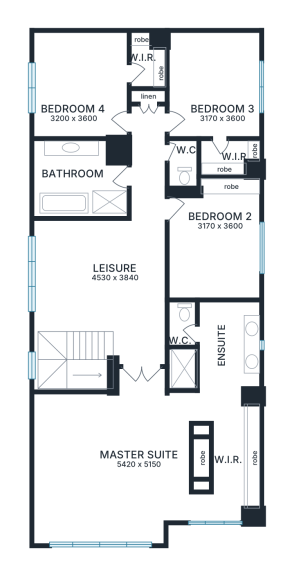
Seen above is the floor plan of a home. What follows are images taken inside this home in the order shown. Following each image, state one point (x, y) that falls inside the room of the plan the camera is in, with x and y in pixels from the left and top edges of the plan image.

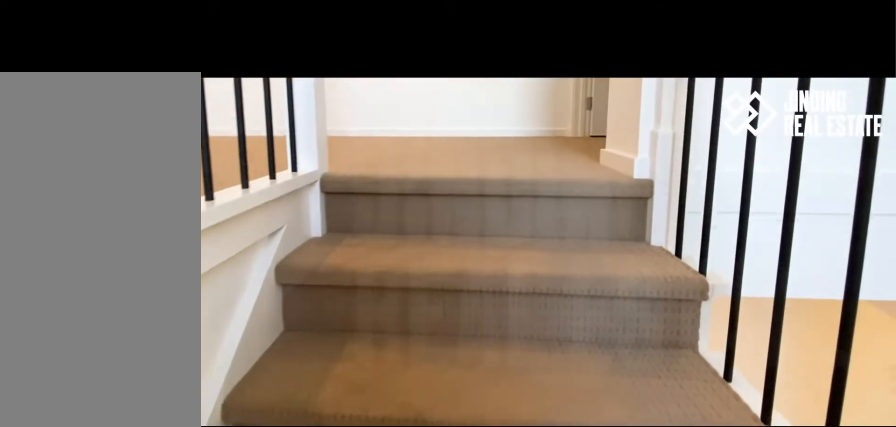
(98, 305)
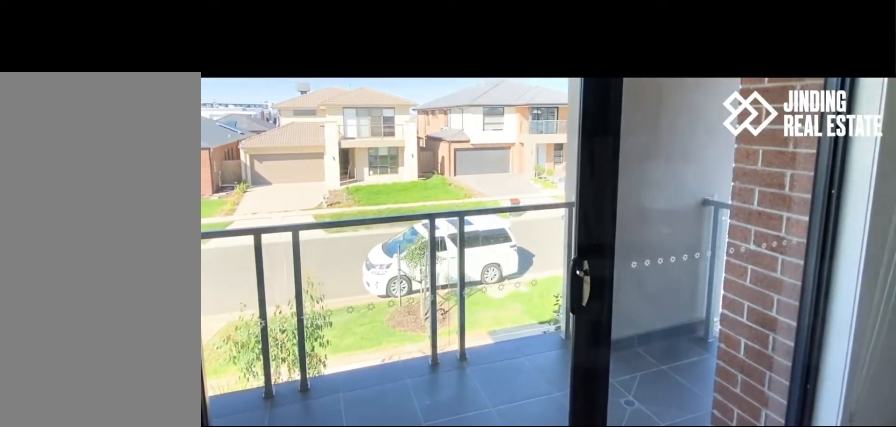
(145, 447)
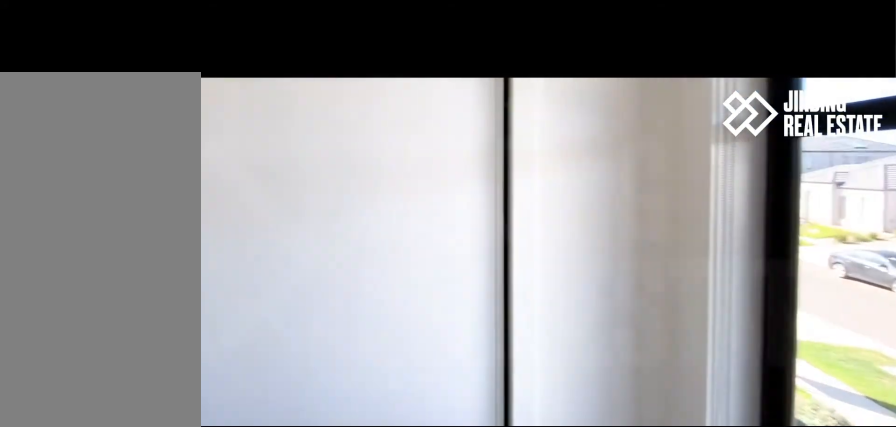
(145, 447)
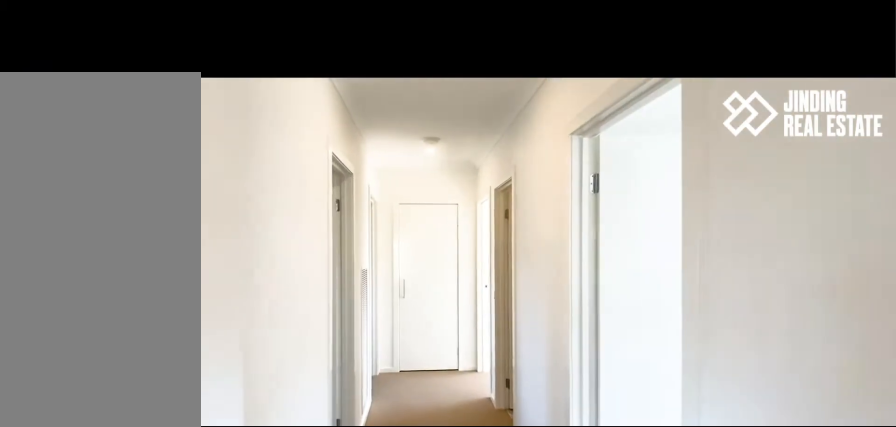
(152, 175)
